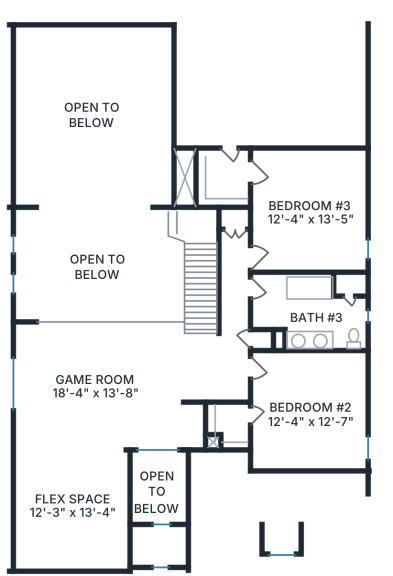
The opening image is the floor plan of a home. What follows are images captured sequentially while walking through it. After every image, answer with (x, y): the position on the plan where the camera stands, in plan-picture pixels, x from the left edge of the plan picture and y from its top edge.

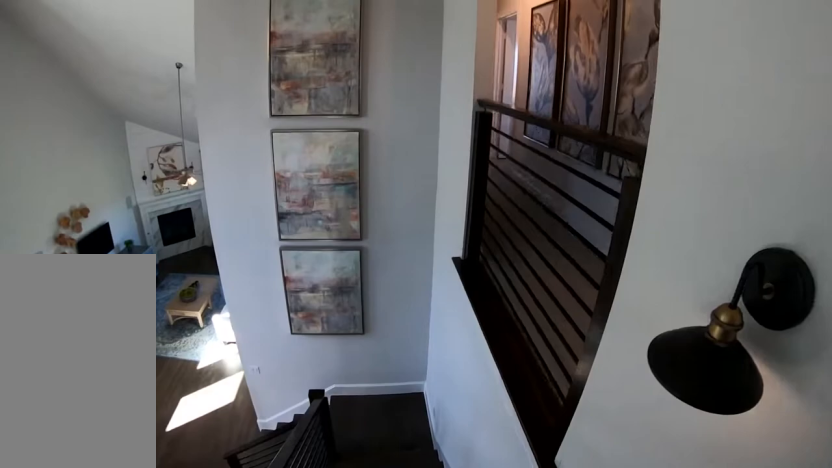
(227, 353)
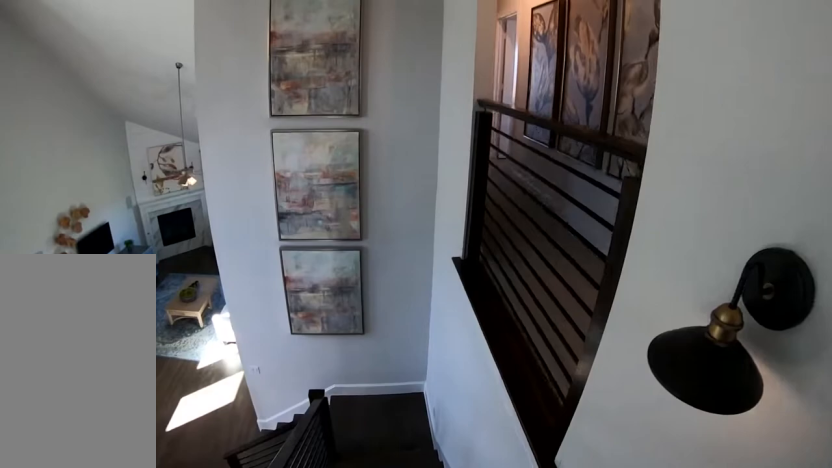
(227, 353)
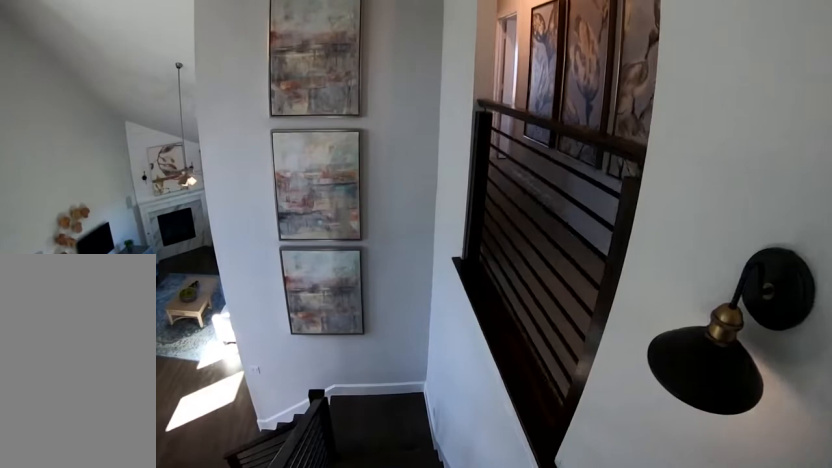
(227, 353)
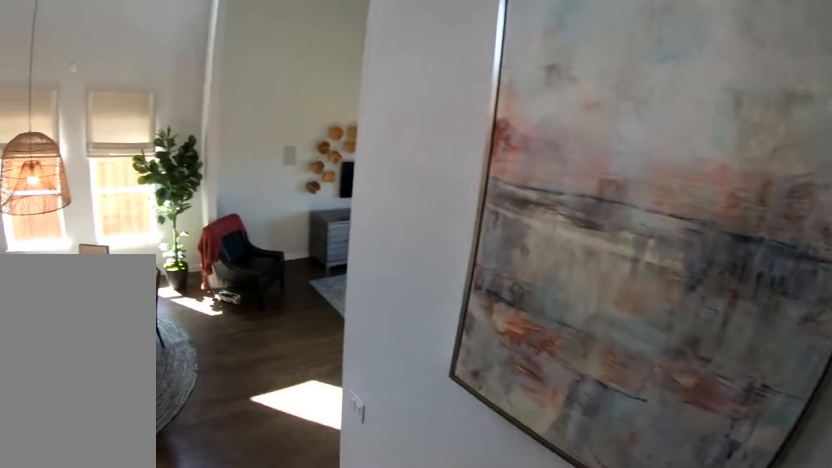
(204, 248)
